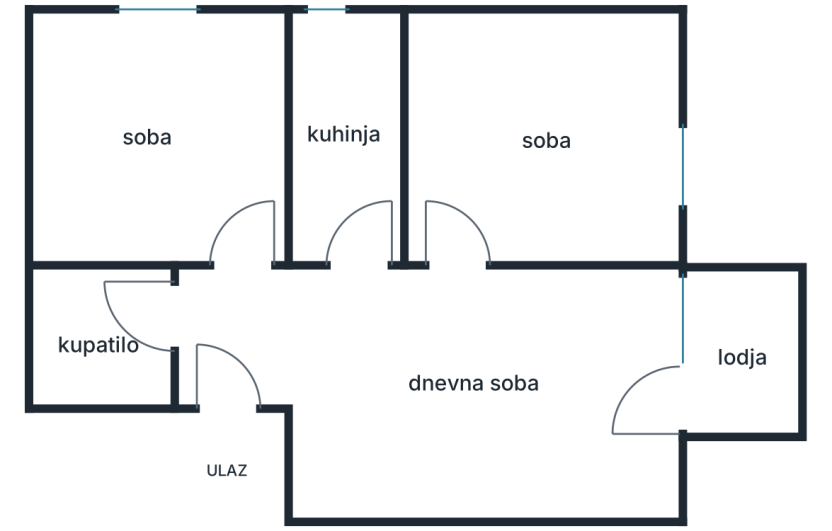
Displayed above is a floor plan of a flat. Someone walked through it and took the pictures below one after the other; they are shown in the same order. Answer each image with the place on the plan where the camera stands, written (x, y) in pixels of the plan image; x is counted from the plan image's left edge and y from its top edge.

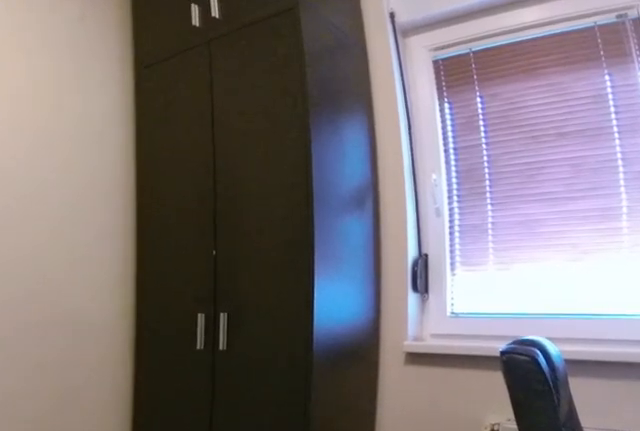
(468, 210)
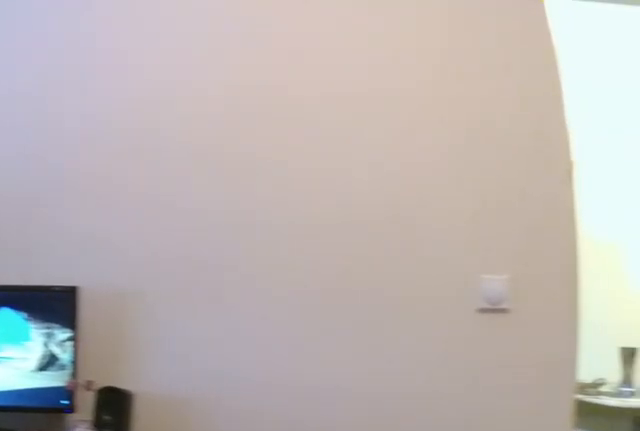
(534, 112)
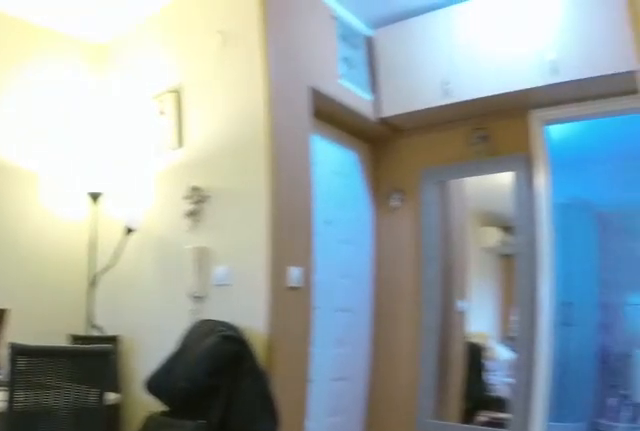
(465, 256)
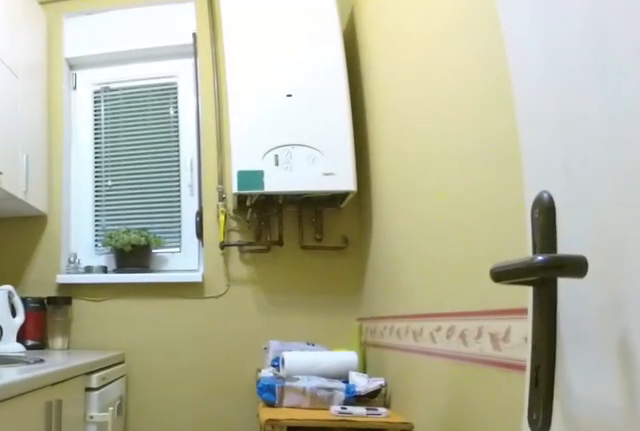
(365, 292)
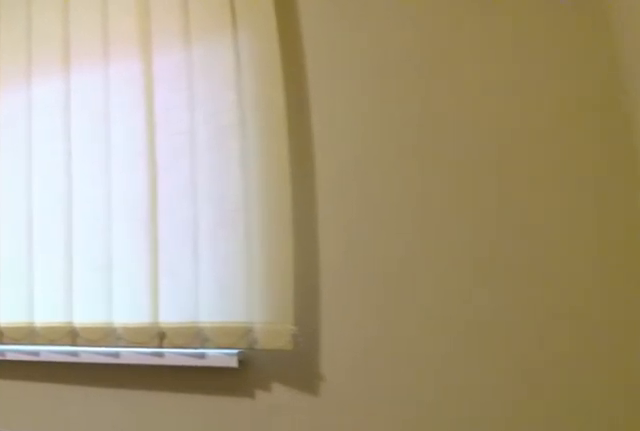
(245, 184)
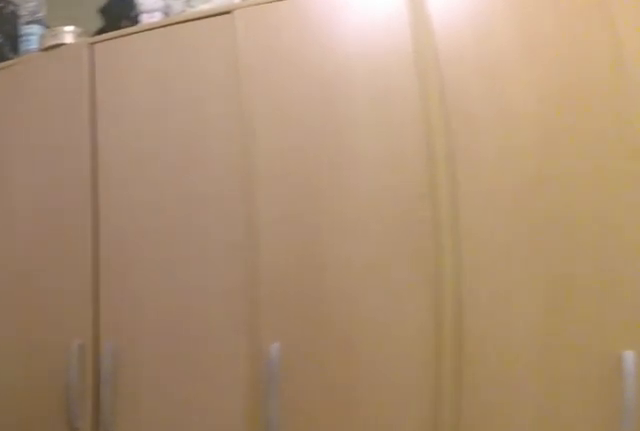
(254, 156)
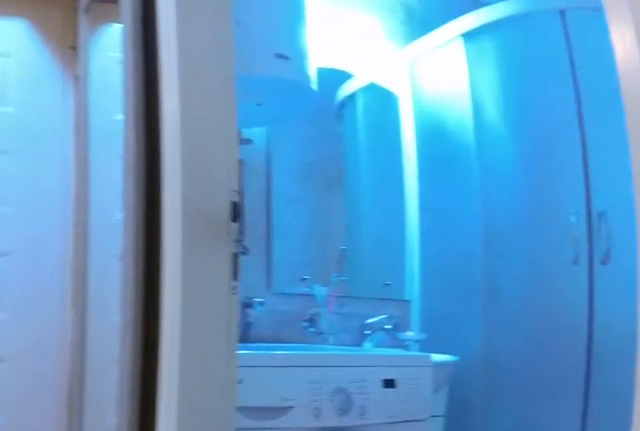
(239, 237)
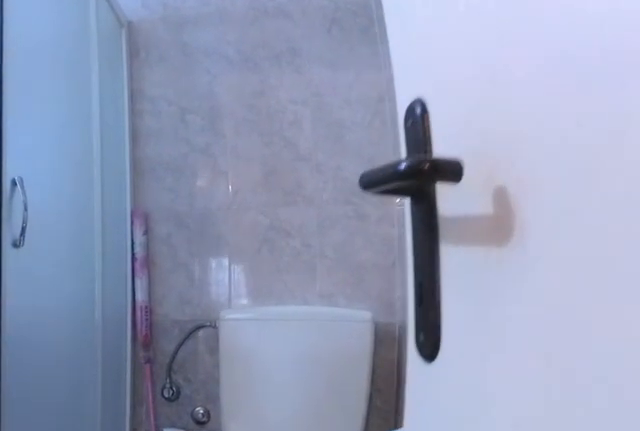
(184, 301)
